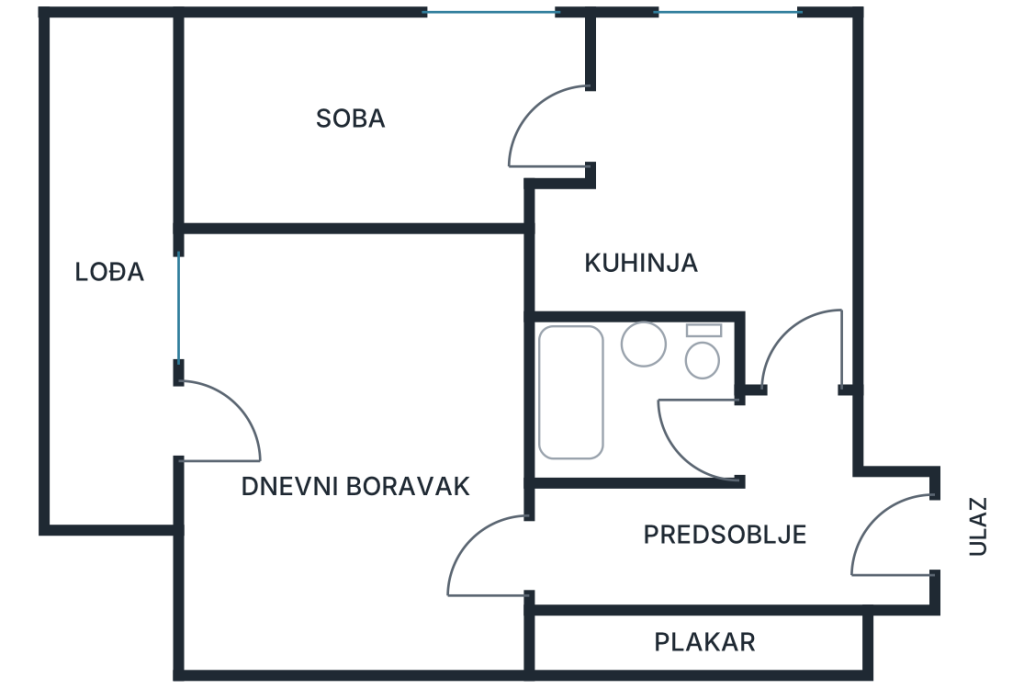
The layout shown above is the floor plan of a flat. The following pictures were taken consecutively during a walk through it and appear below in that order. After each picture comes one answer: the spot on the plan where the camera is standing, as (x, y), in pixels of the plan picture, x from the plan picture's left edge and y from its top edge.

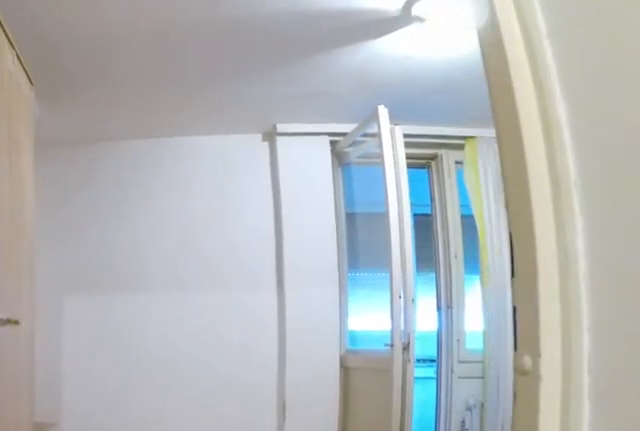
(585, 543)
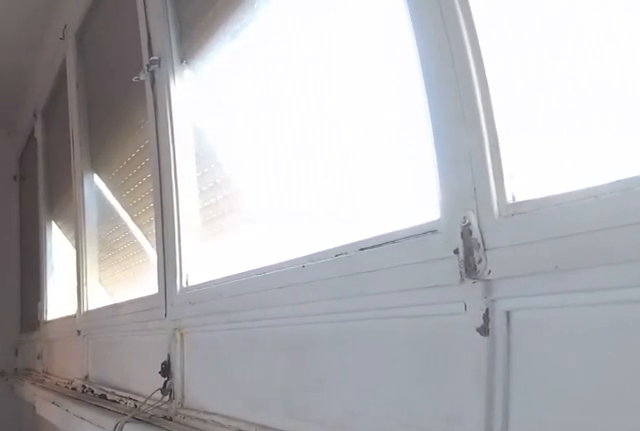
(103, 78)
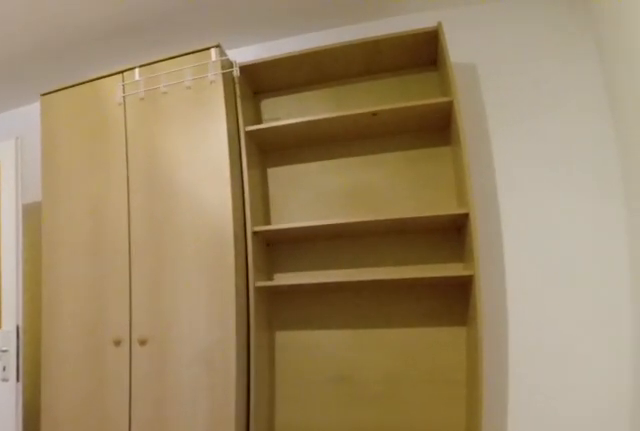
(251, 416)
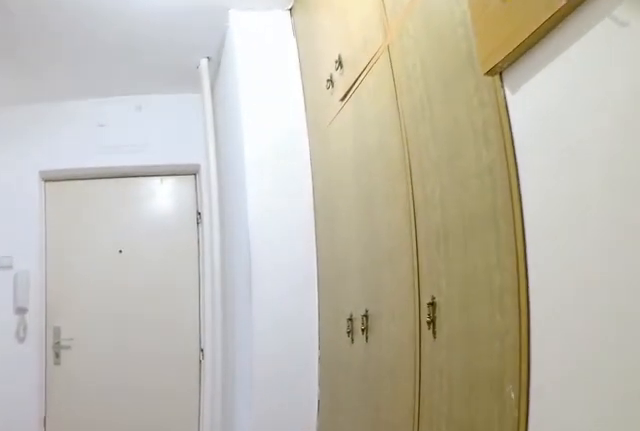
(590, 559)
